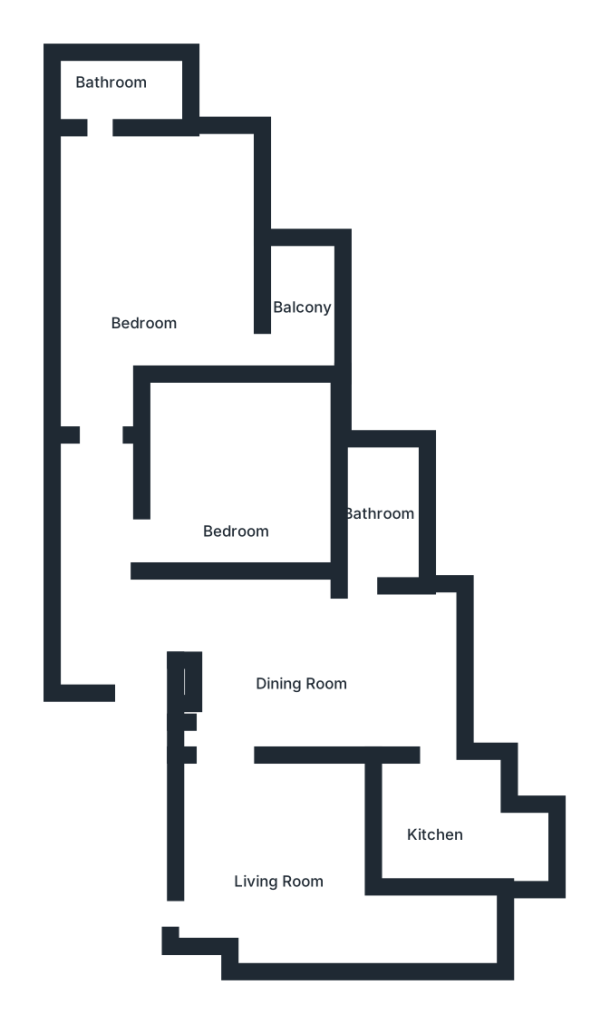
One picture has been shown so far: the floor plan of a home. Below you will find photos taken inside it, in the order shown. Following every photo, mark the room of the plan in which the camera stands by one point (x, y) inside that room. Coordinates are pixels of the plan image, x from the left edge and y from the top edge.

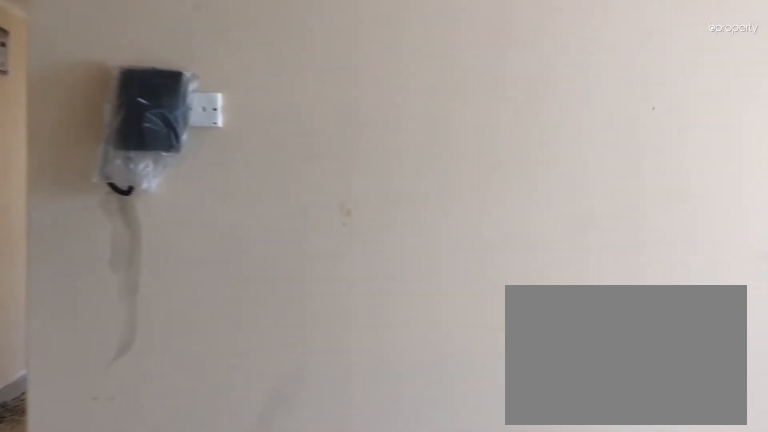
(125, 691)
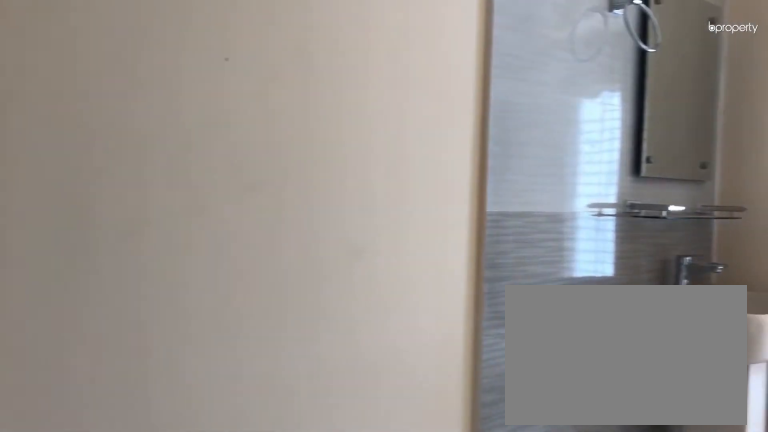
(300, 681)
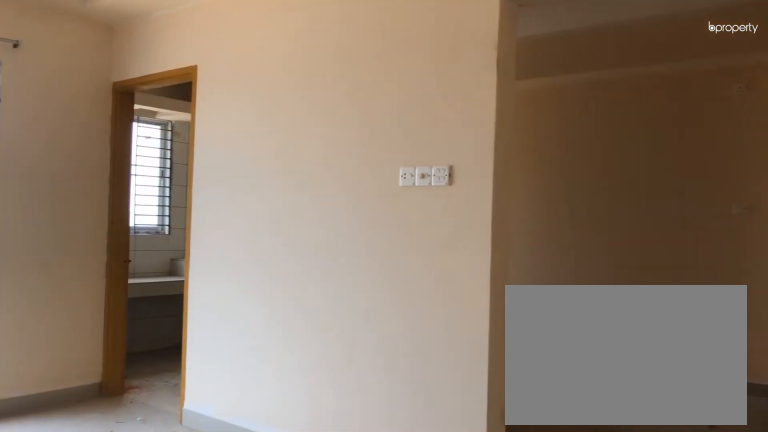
(300, 681)
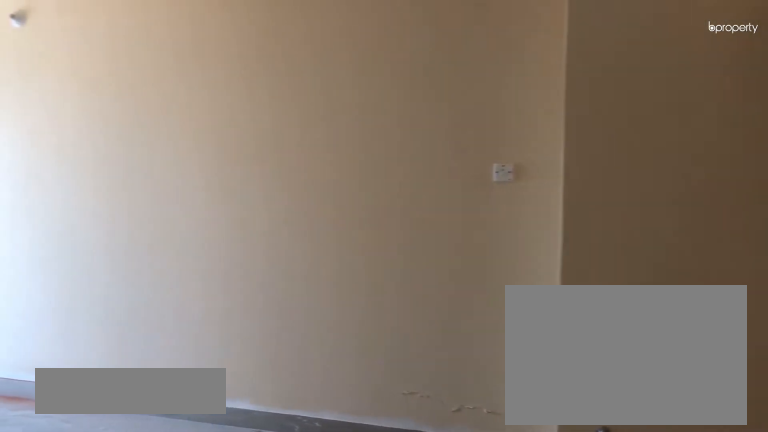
(273, 875)
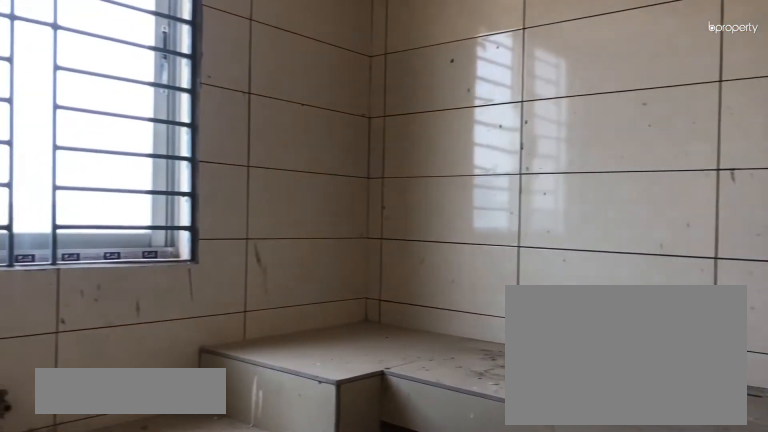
(446, 827)
